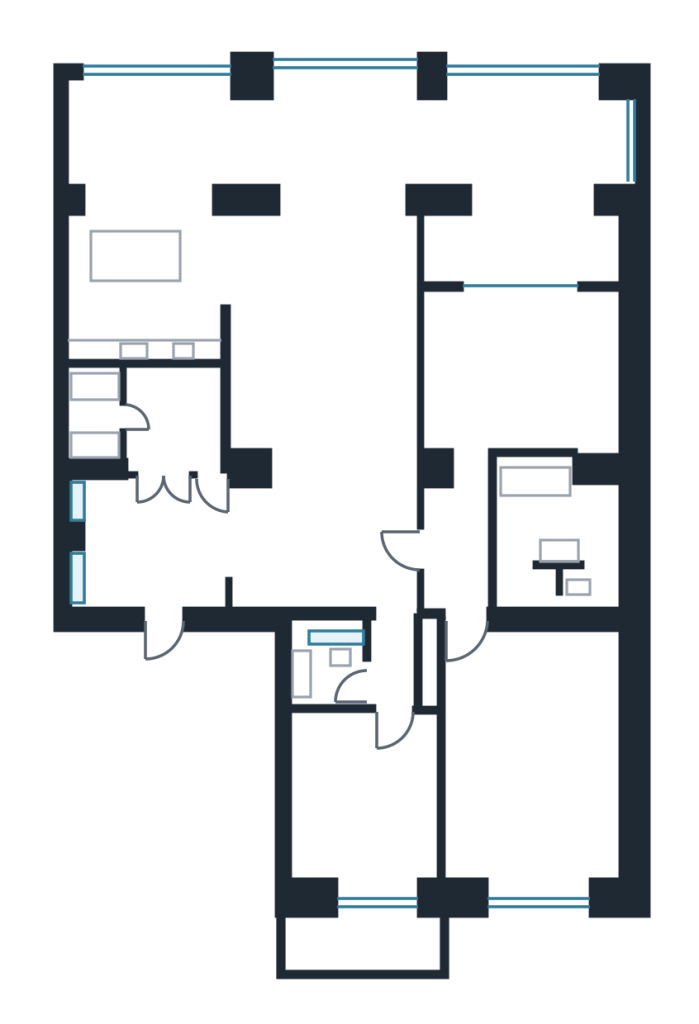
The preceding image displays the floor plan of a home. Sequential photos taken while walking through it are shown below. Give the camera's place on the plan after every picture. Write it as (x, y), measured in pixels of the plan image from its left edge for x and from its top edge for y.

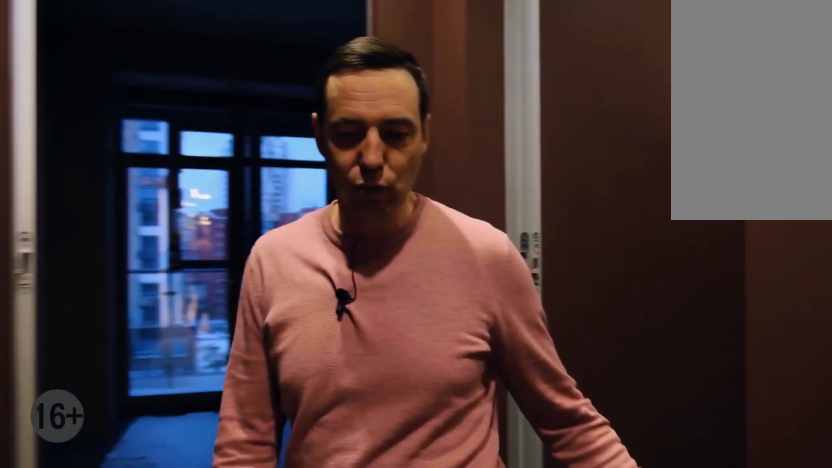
(353, 680)
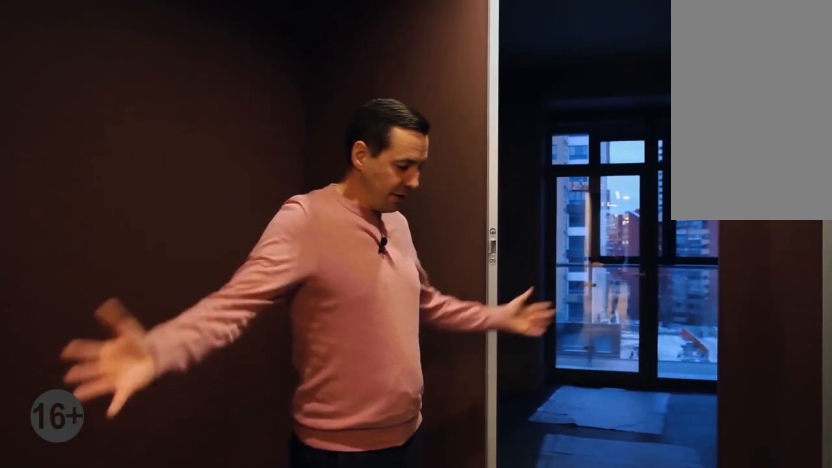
(379, 681)
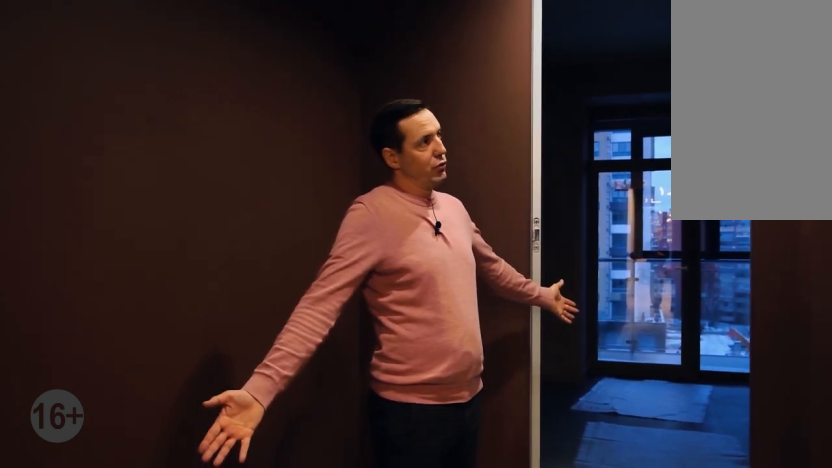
(389, 681)
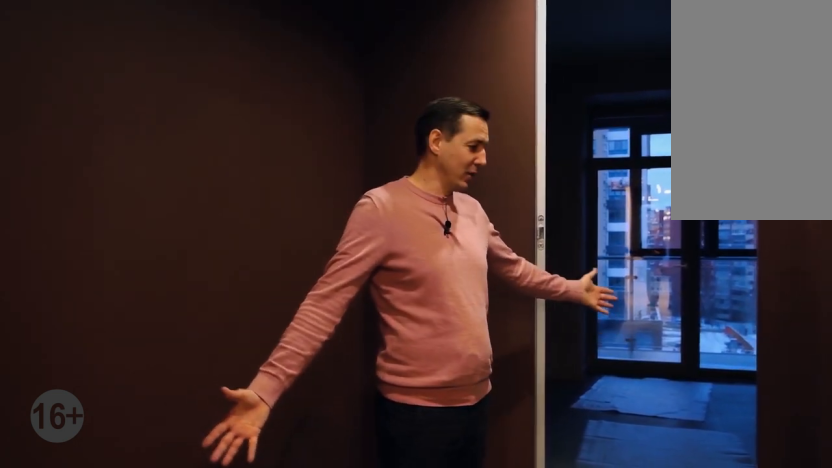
(389, 681)
